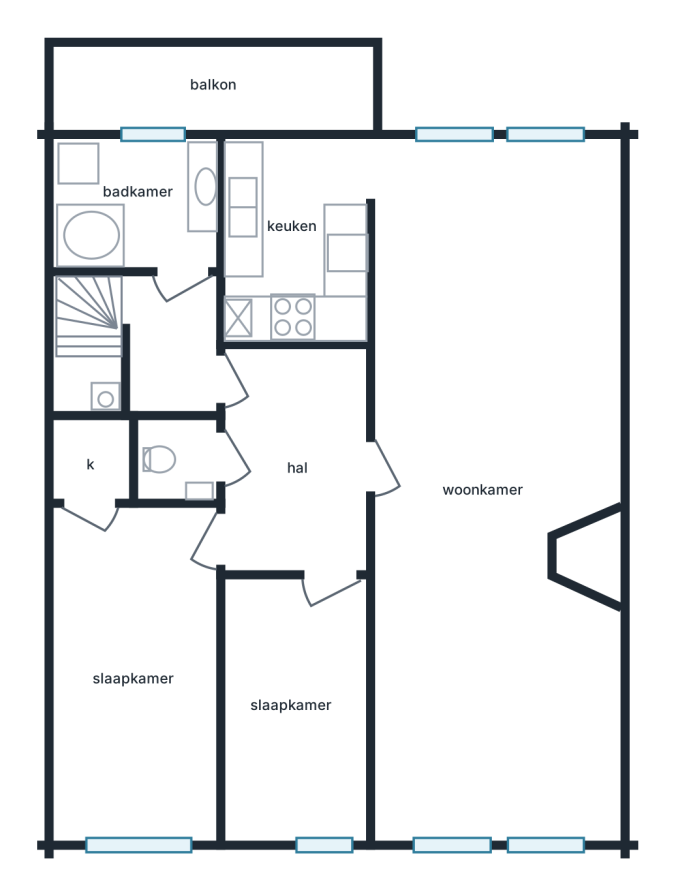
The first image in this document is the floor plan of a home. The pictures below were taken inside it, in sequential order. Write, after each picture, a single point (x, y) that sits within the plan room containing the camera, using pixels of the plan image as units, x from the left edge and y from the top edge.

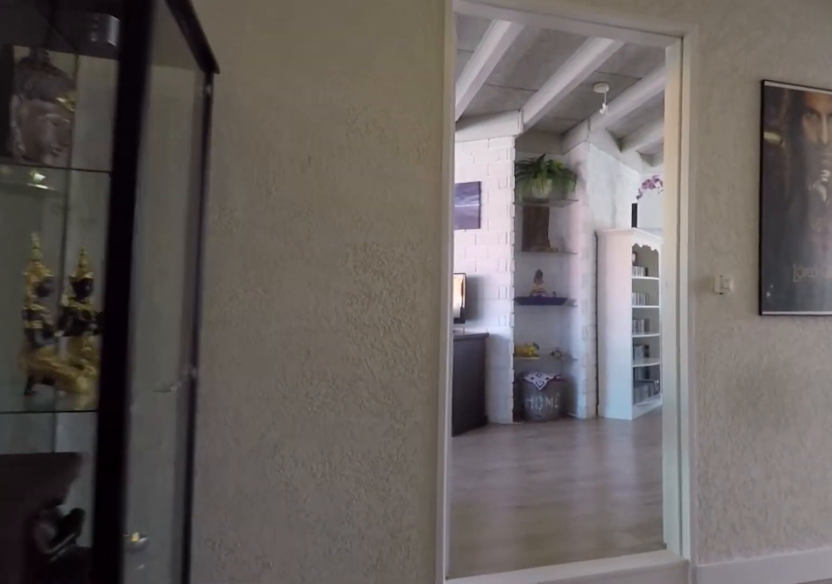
(296, 461)
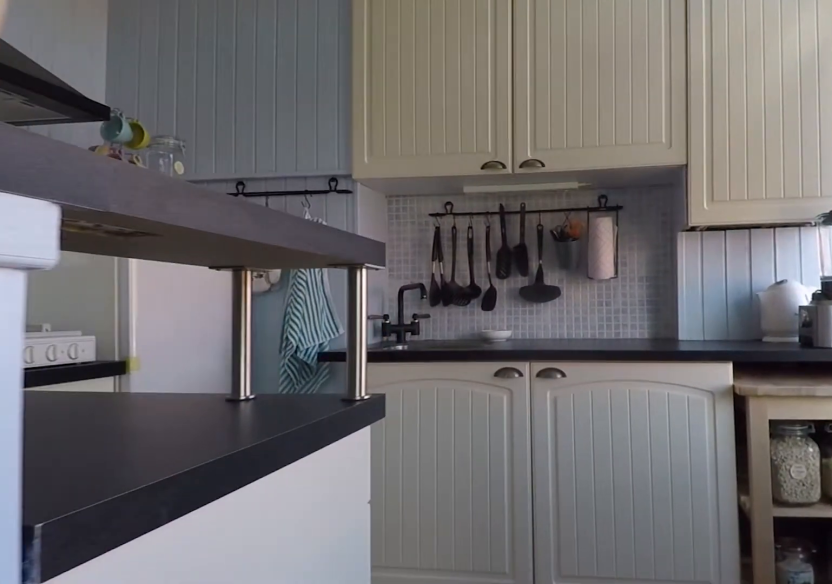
(296, 241)
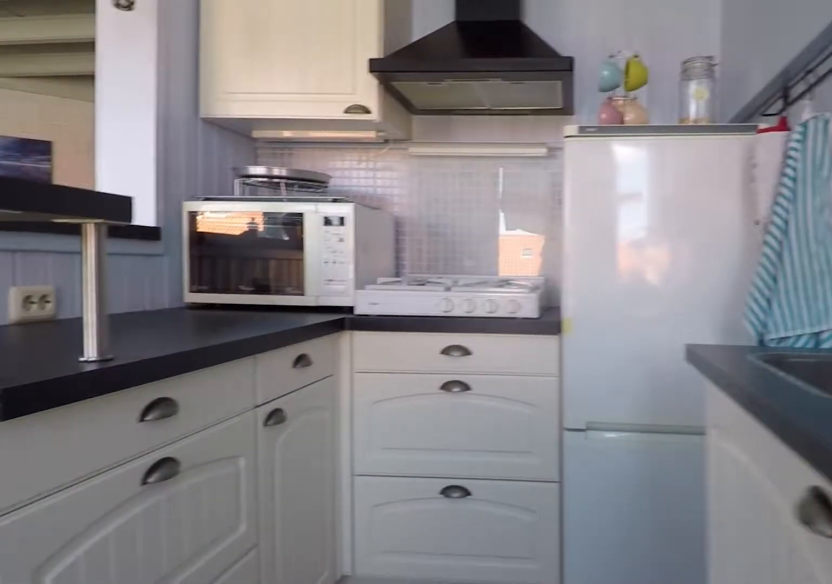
(296, 241)
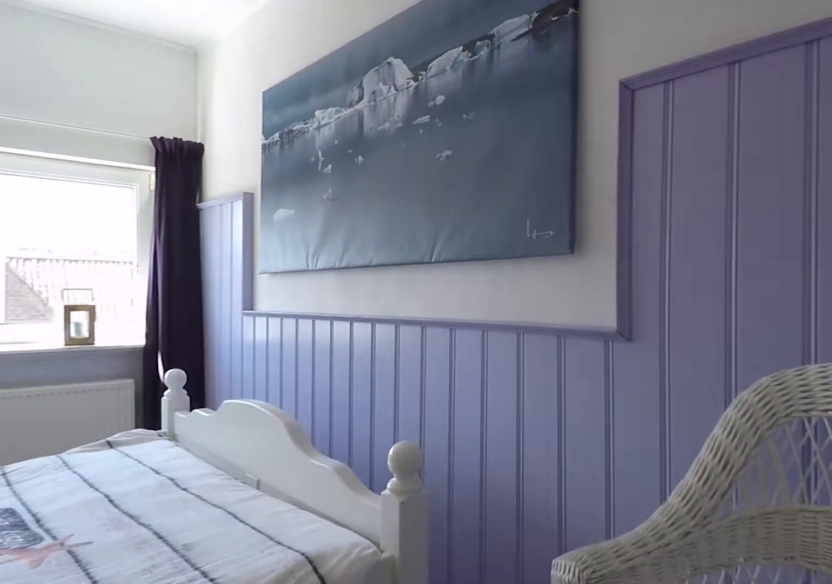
(137, 671)
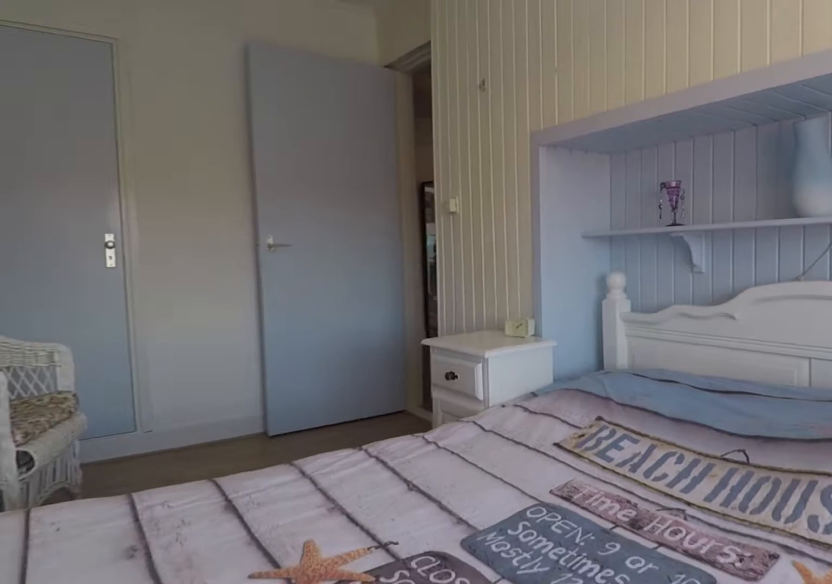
(137, 671)
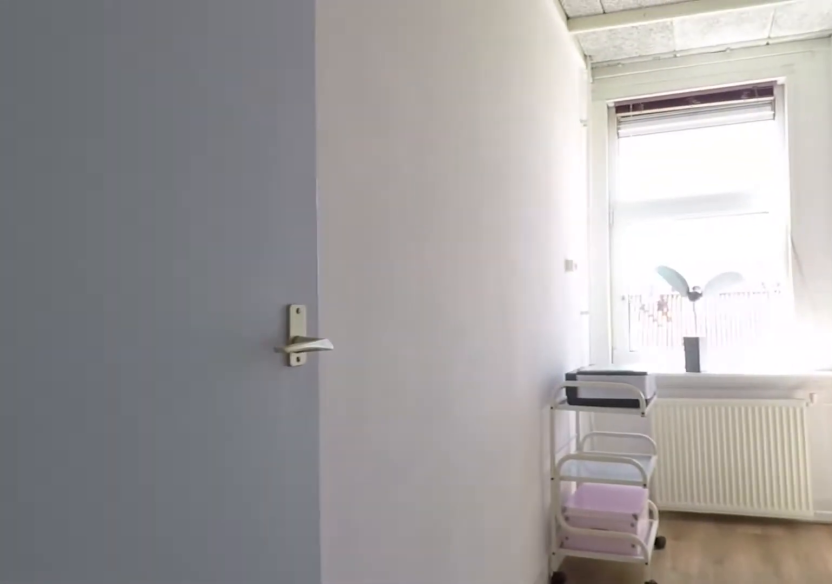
(296, 708)
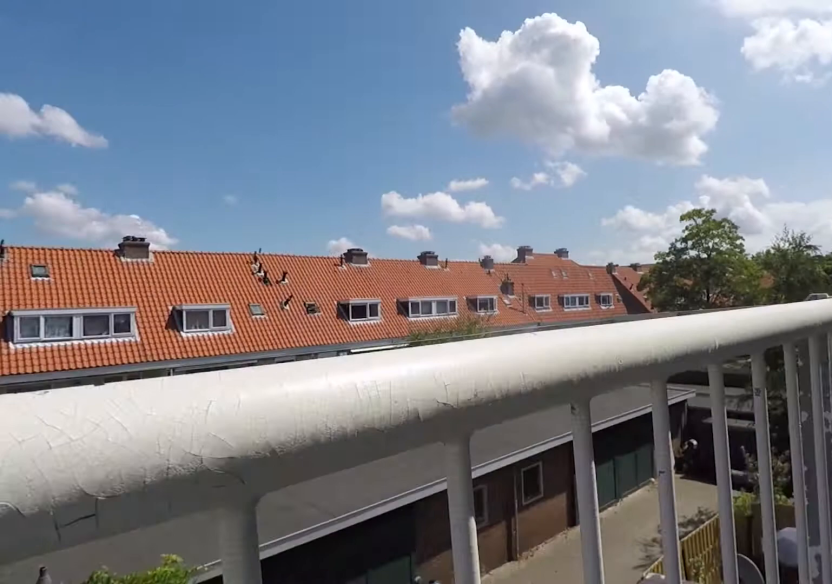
(217, 84)
